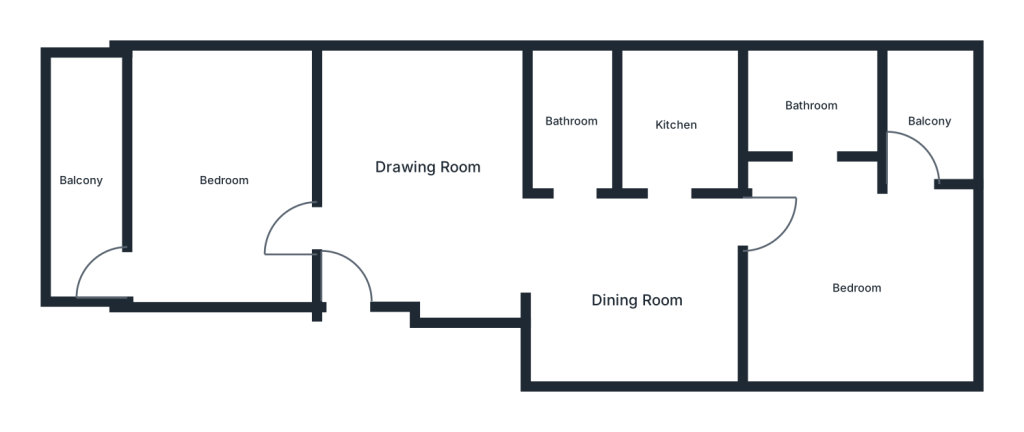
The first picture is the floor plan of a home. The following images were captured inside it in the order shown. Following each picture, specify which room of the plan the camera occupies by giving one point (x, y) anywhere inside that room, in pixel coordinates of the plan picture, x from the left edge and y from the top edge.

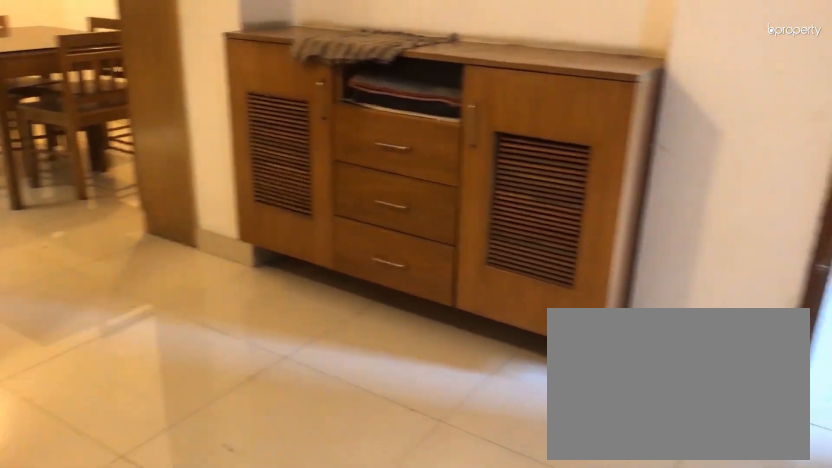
(430, 166)
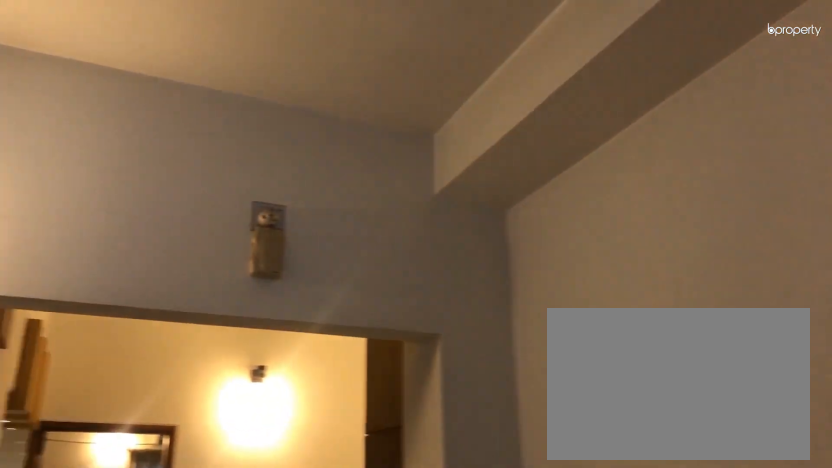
(431, 165)
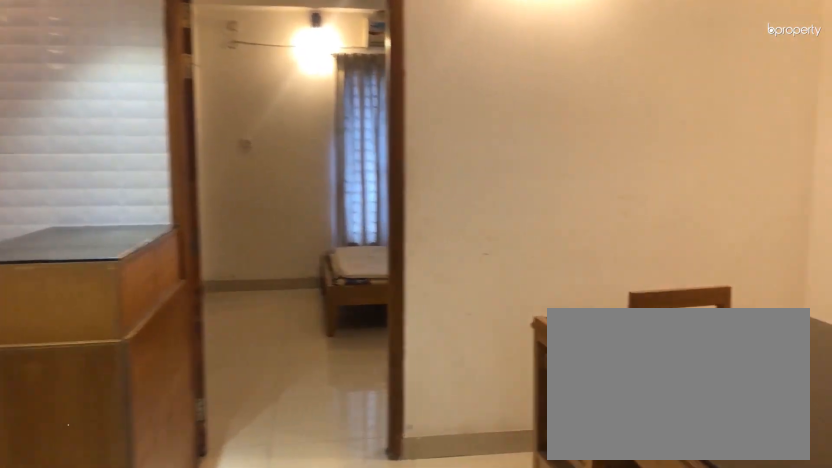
(626, 291)
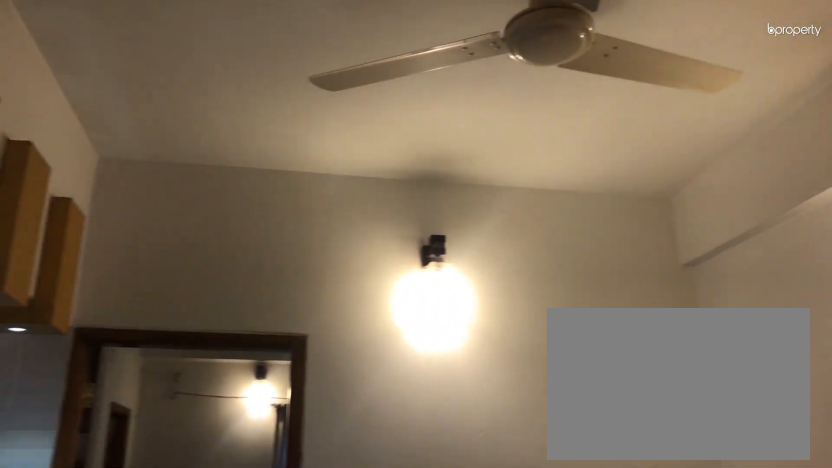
(632, 298)
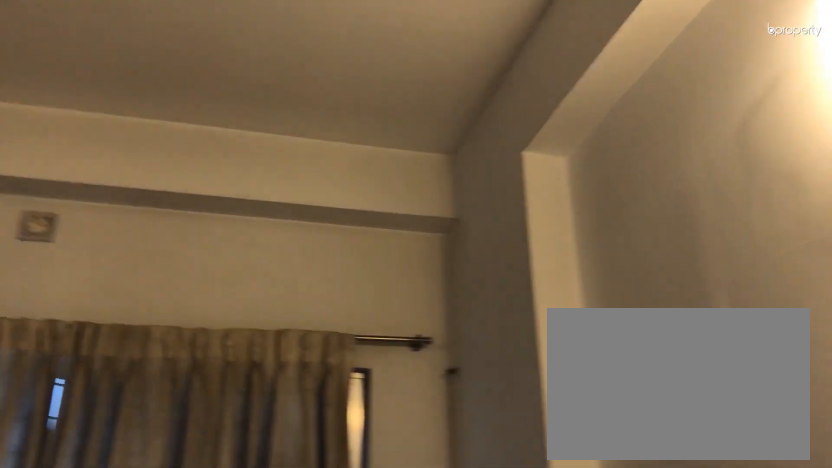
(221, 177)
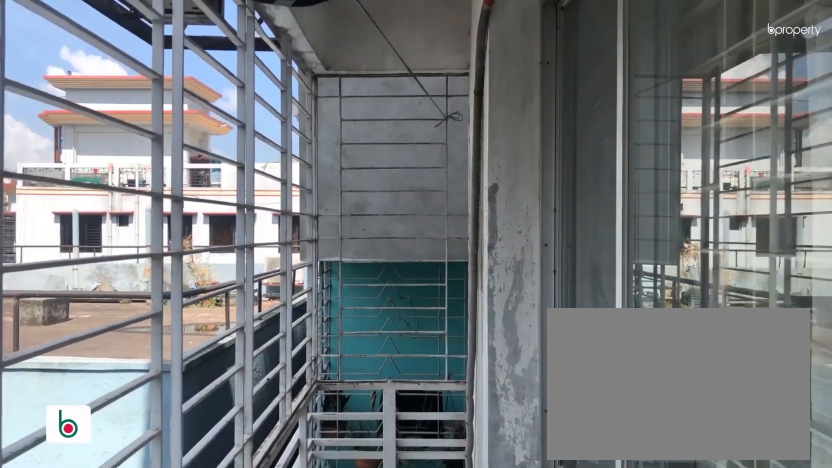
(80, 178)
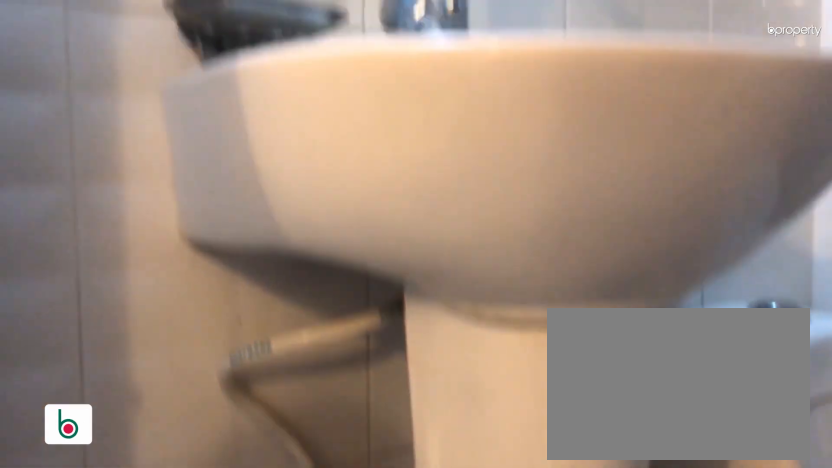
(572, 120)
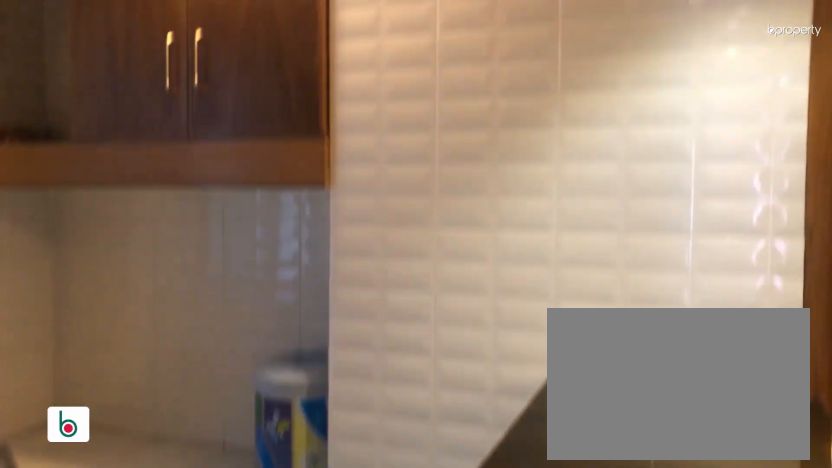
(675, 122)
